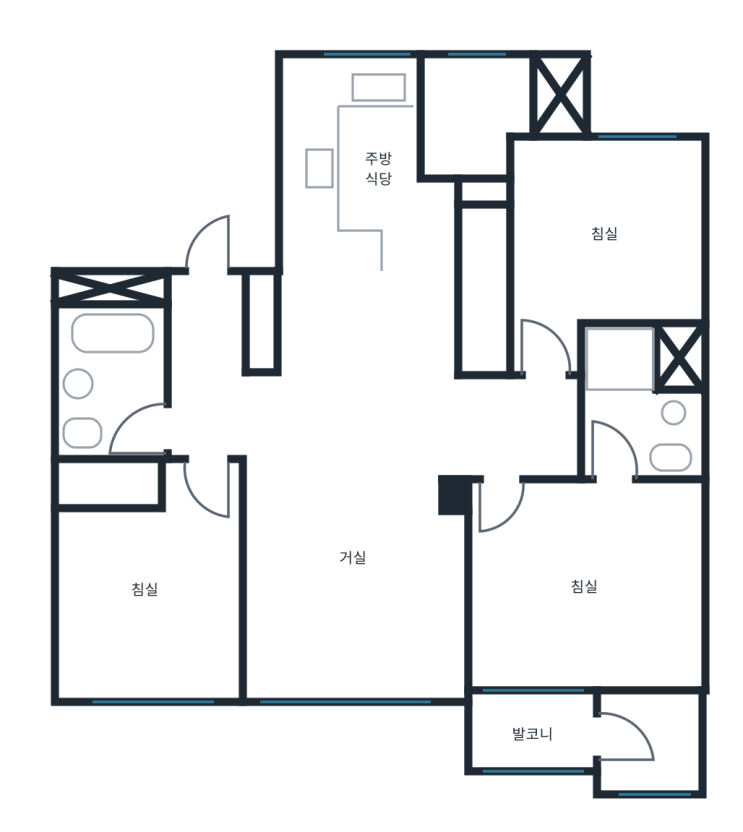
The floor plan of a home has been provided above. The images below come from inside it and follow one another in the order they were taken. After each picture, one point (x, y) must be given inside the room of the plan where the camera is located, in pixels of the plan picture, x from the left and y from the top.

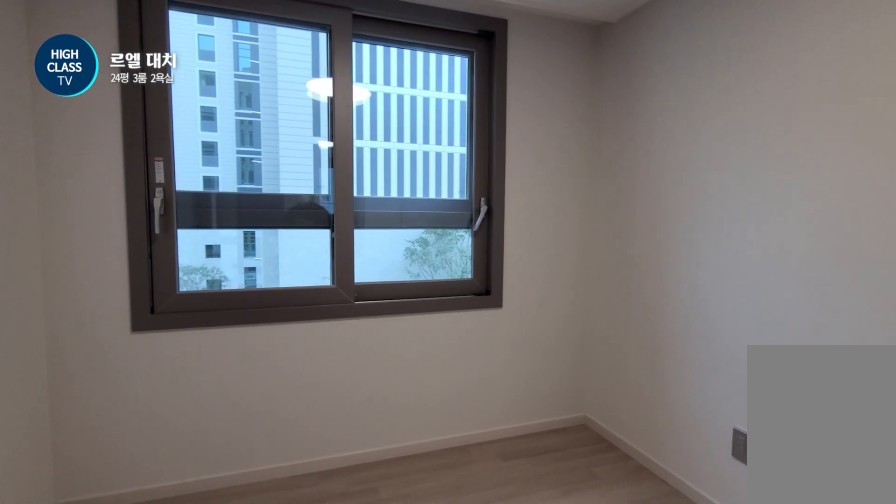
(150, 580)
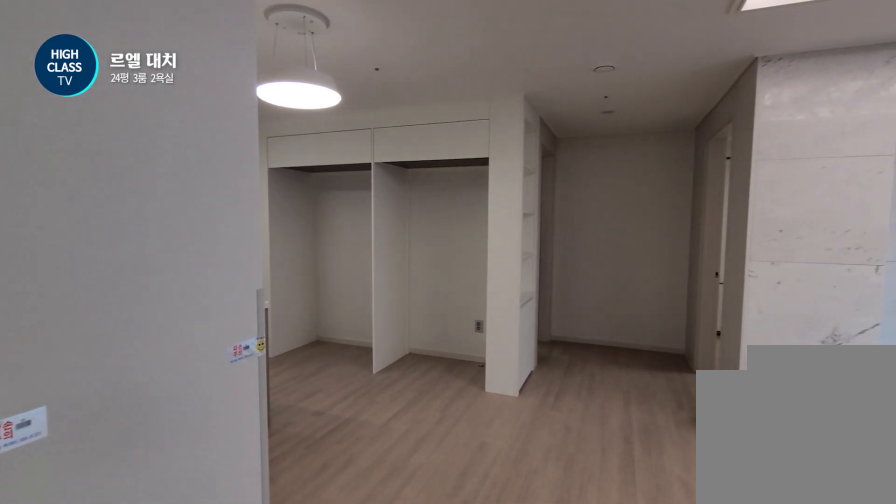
(353, 536)
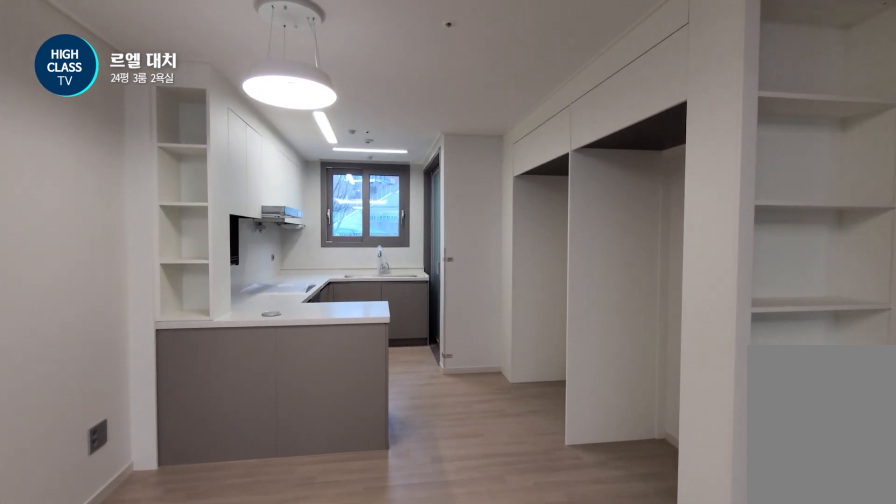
(353, 536)
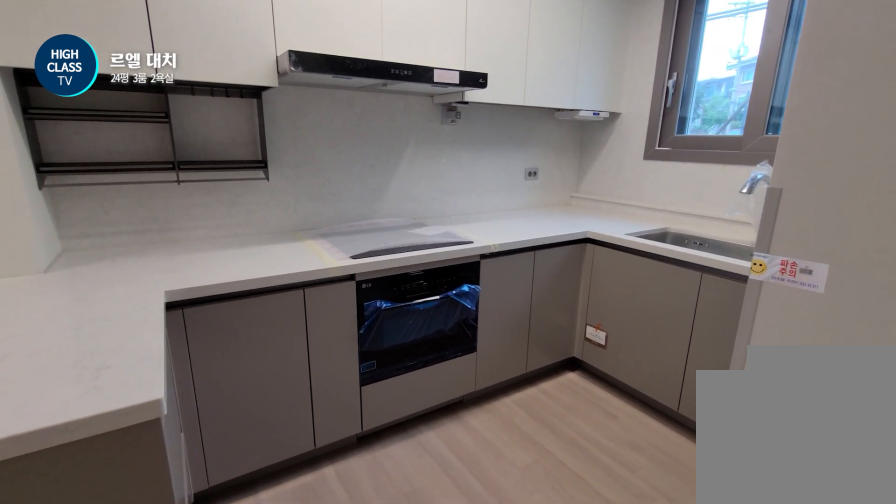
(379, 231)
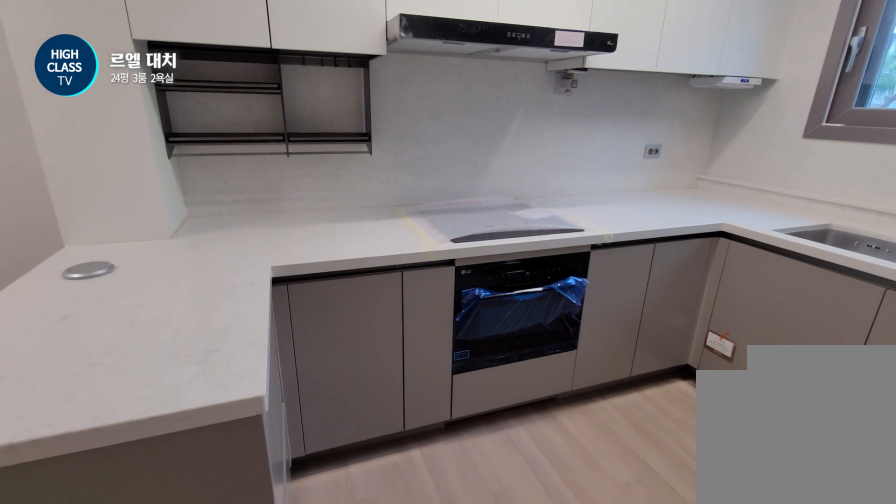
(379, 231)
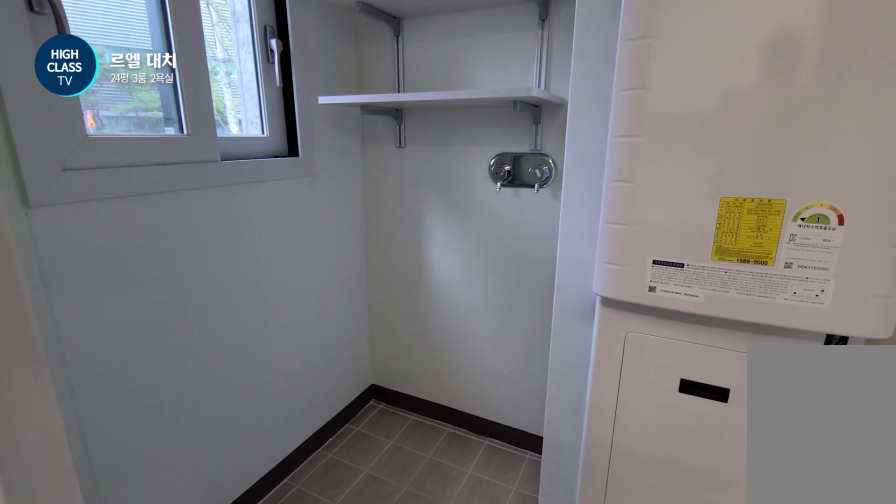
(475, 105)
